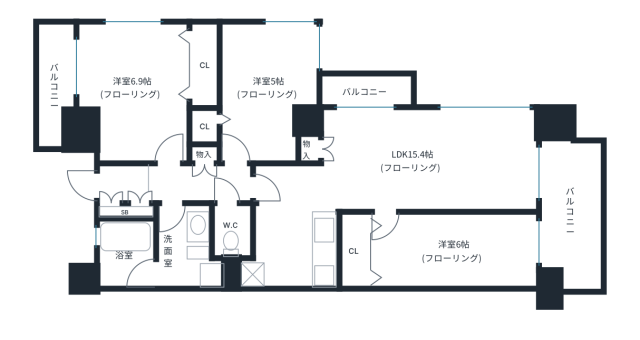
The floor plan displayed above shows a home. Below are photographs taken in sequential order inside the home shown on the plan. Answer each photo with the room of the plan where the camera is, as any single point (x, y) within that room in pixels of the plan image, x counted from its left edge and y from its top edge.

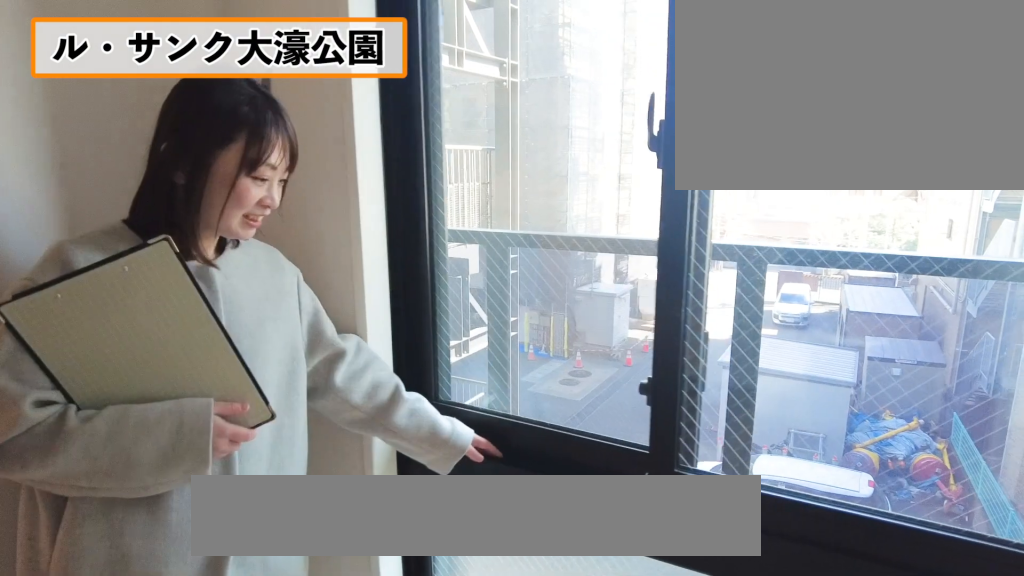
(132, 86)
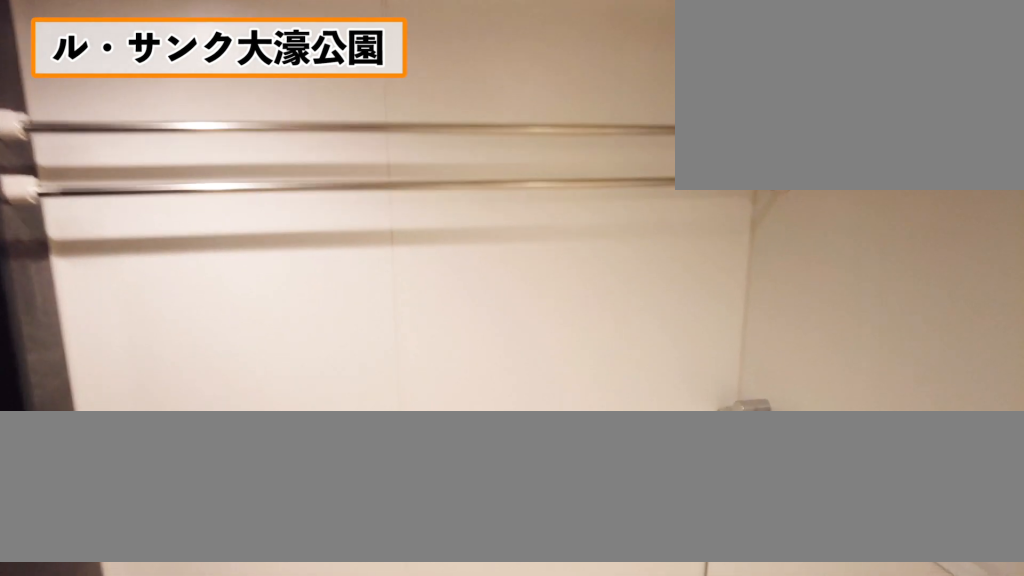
(136, 258)
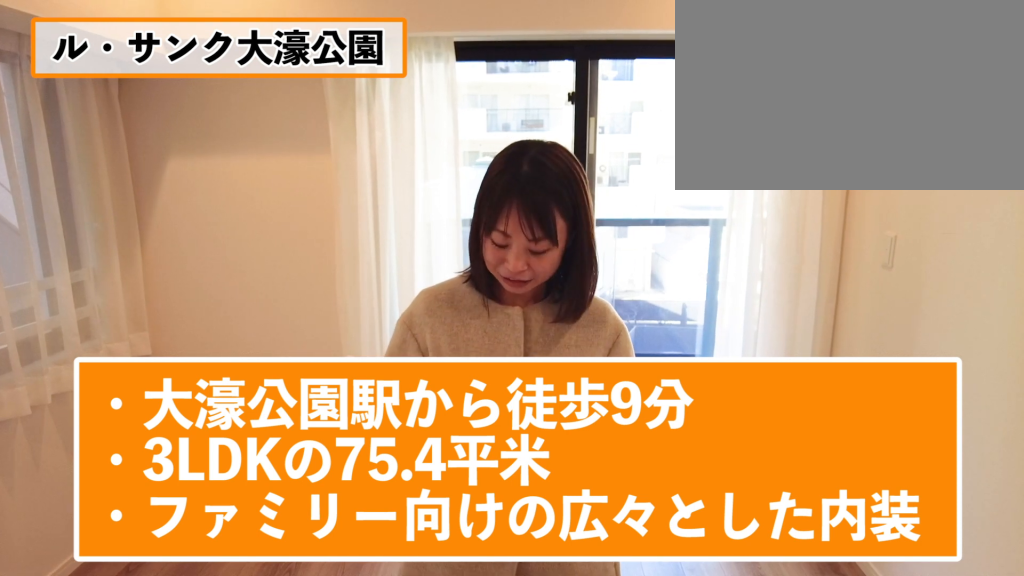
(421, 164)
